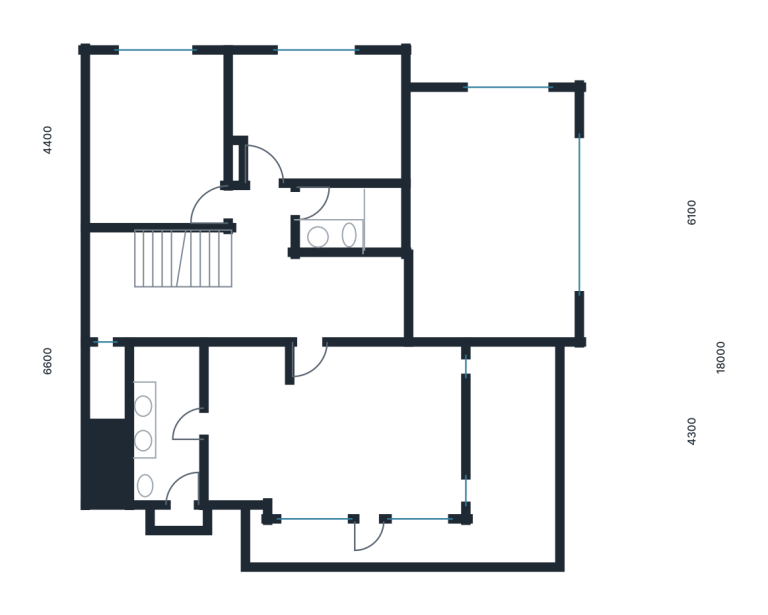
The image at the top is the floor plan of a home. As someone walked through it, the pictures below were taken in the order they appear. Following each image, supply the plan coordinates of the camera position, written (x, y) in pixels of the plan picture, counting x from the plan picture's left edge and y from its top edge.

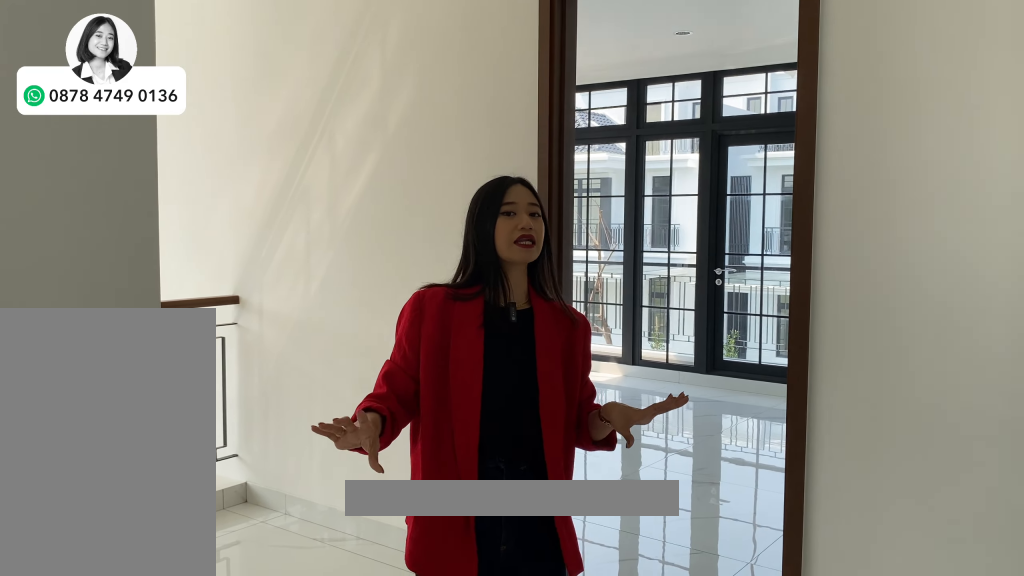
(368, 296)
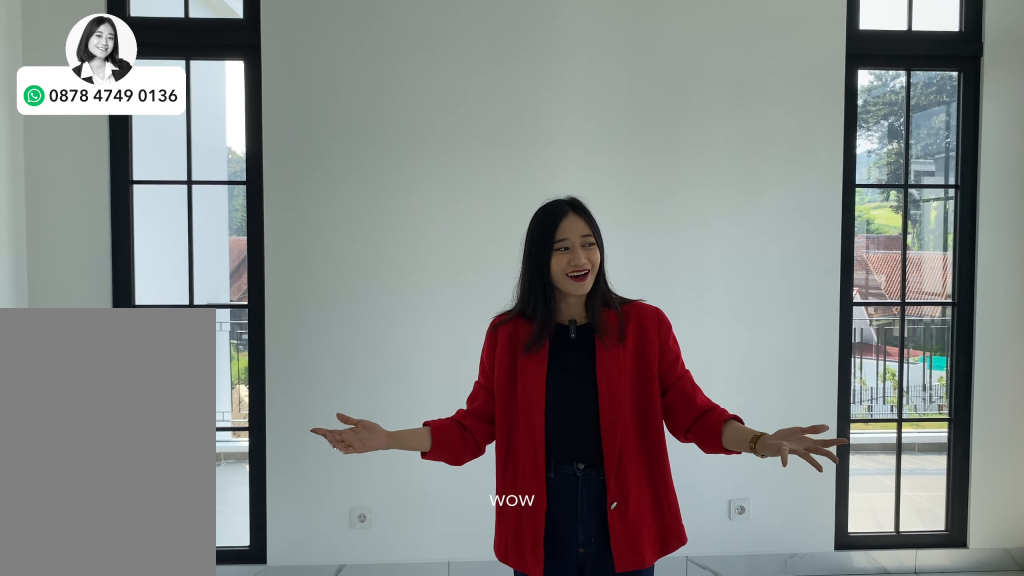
(389, 404)
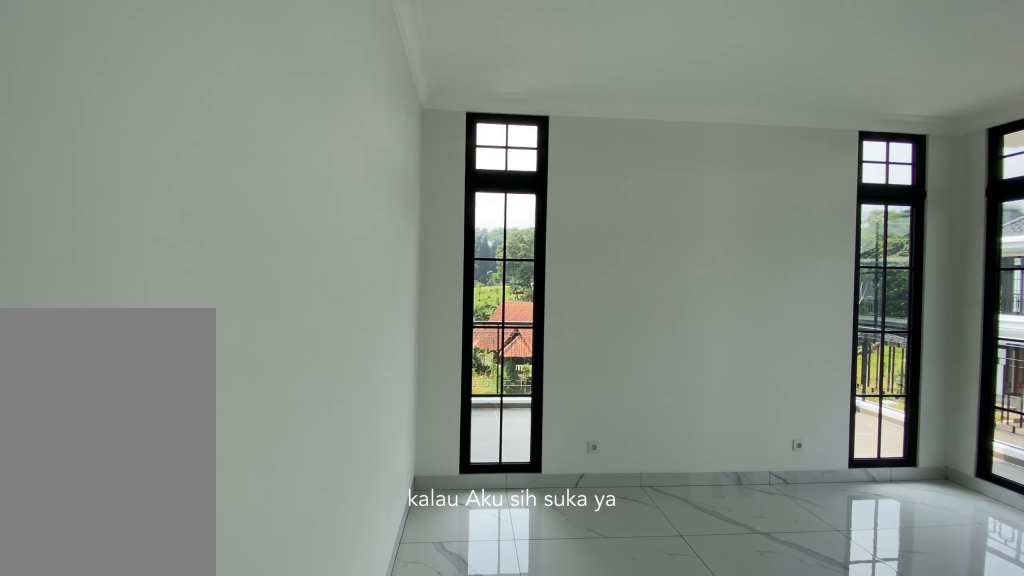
(389, 404)
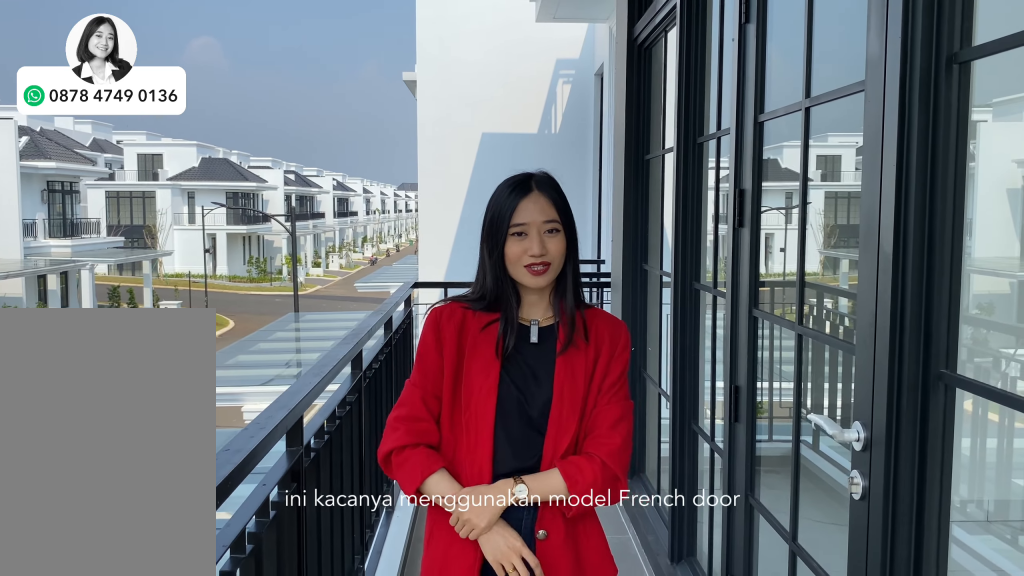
(402, 546)
